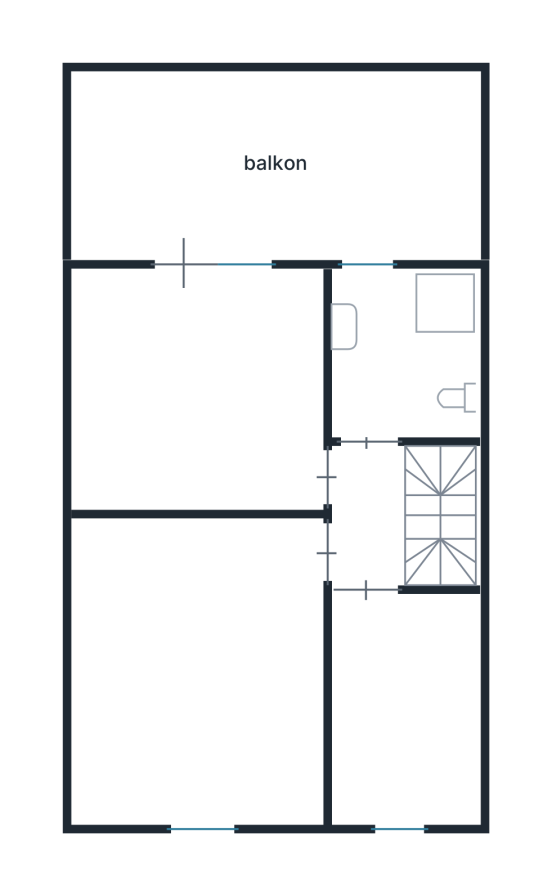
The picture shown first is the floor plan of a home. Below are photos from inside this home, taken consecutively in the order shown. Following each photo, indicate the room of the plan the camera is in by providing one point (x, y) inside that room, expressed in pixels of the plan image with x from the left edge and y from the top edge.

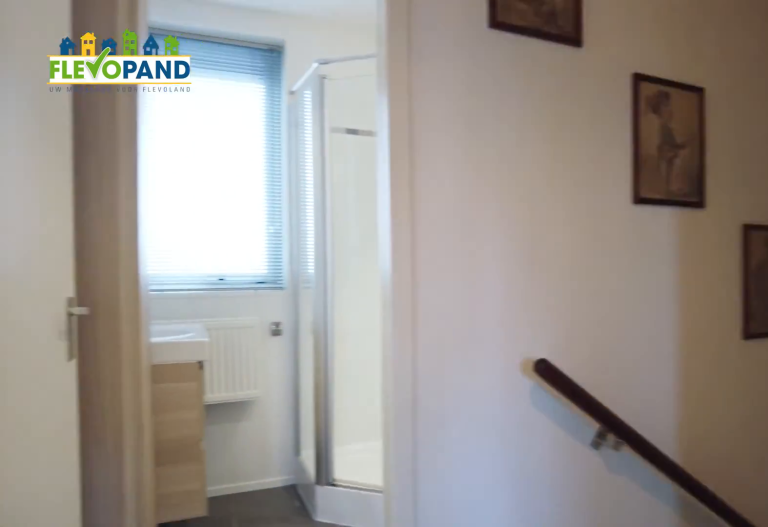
(368, 515)
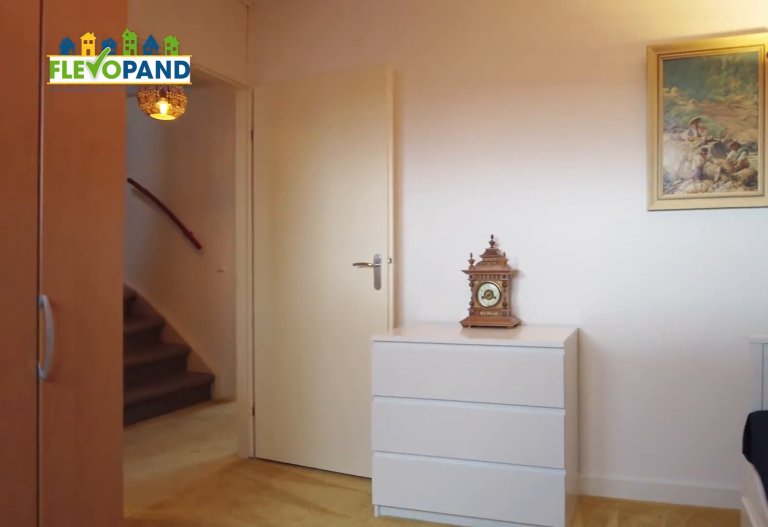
(96, 398)
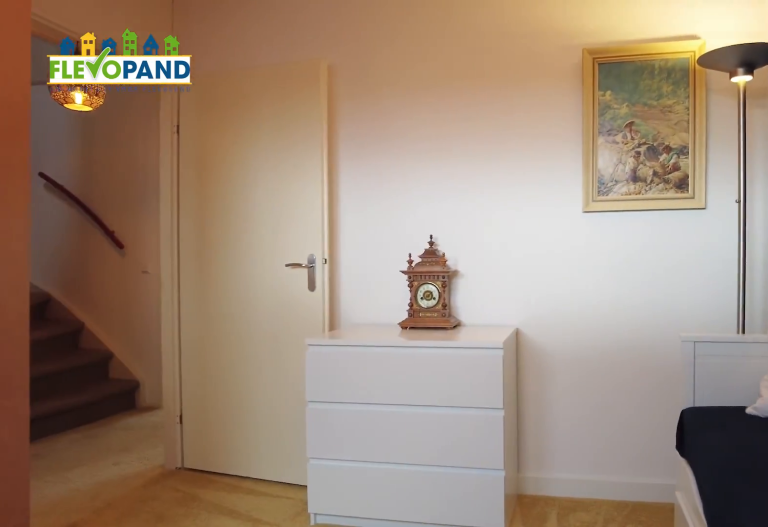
(96, 398)
